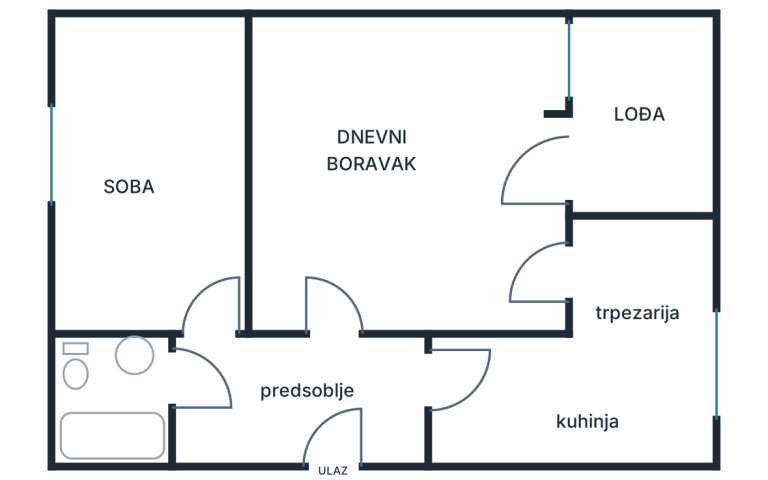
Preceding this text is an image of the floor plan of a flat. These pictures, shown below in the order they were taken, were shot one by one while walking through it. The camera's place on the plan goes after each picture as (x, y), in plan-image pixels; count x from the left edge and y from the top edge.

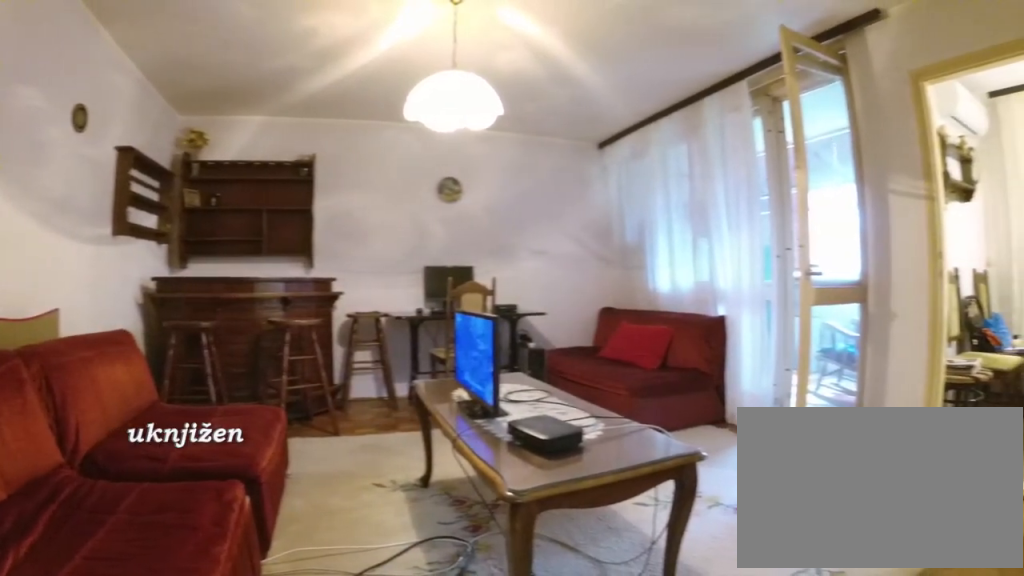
(337, 351)
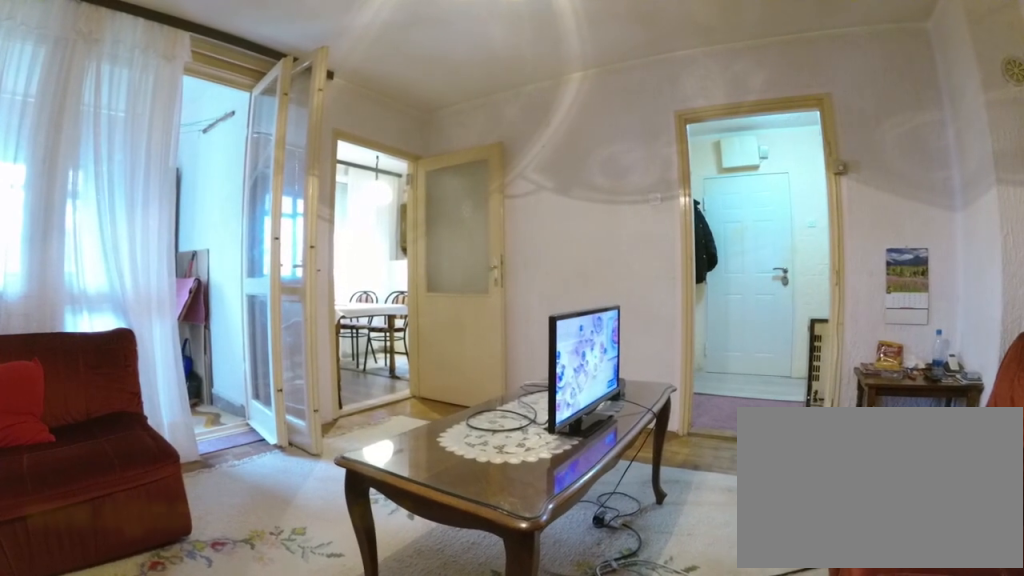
(314, 128)
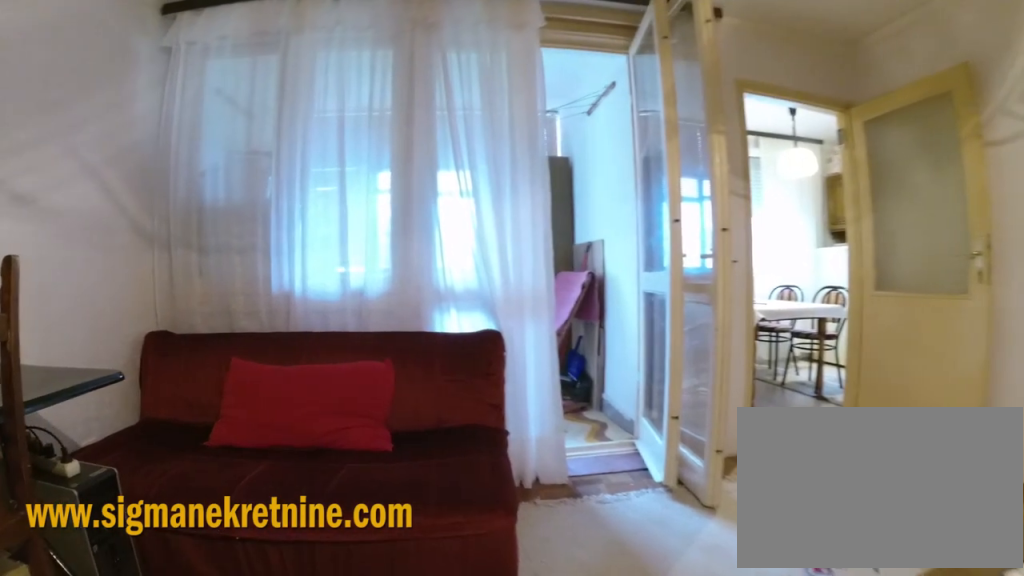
(351, 139)
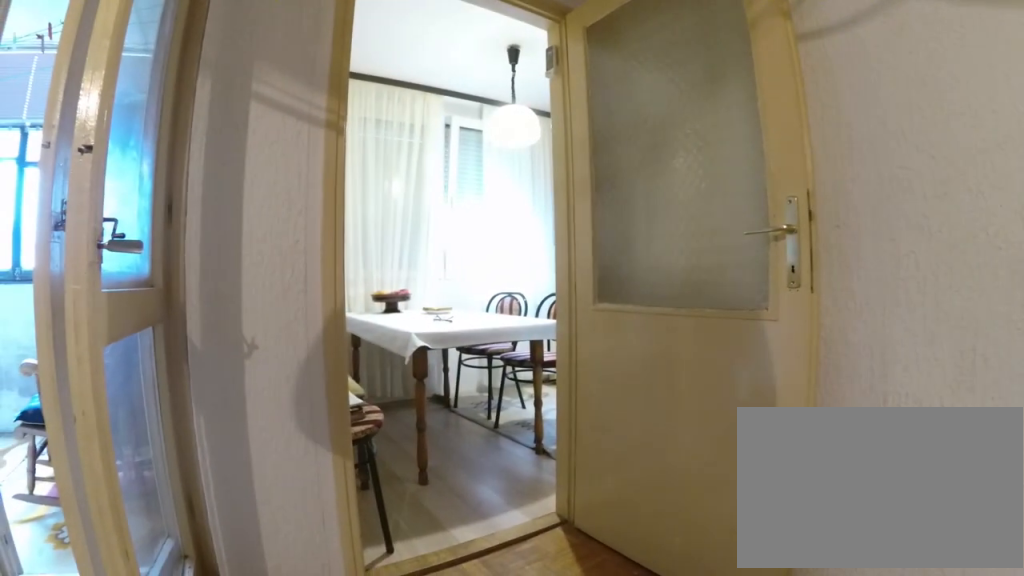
(465, 220)
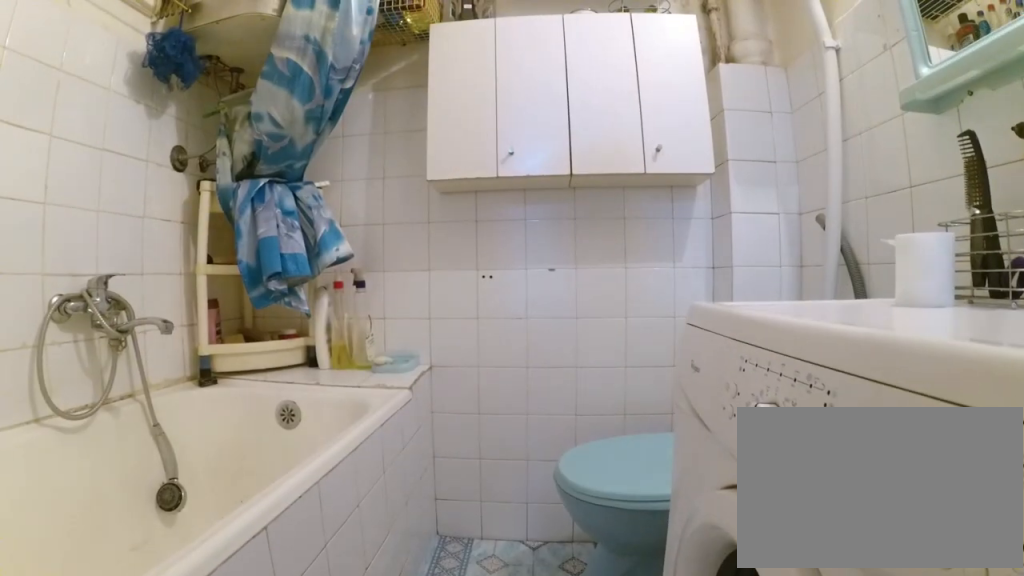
(184, 374)
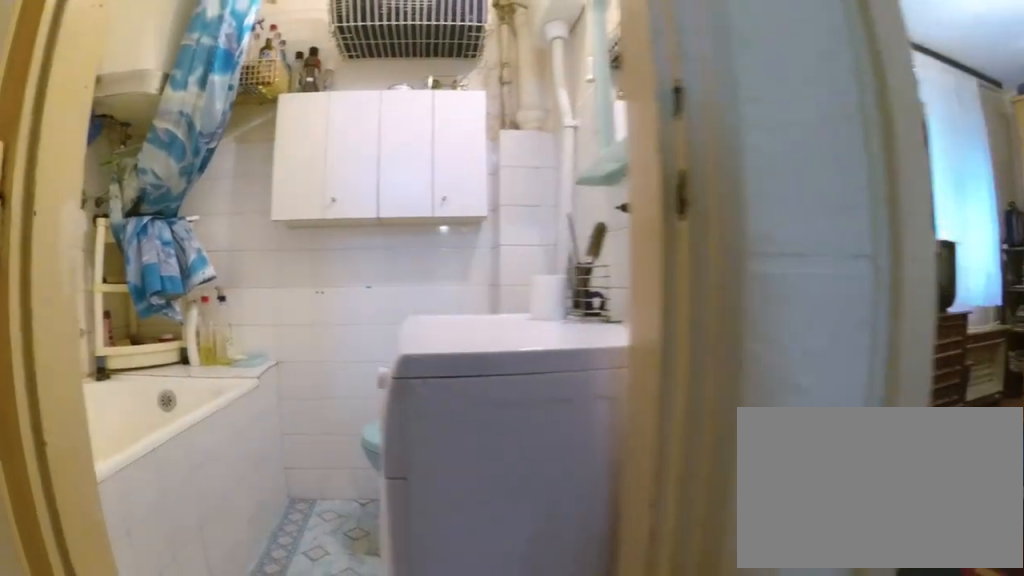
(196, 402)
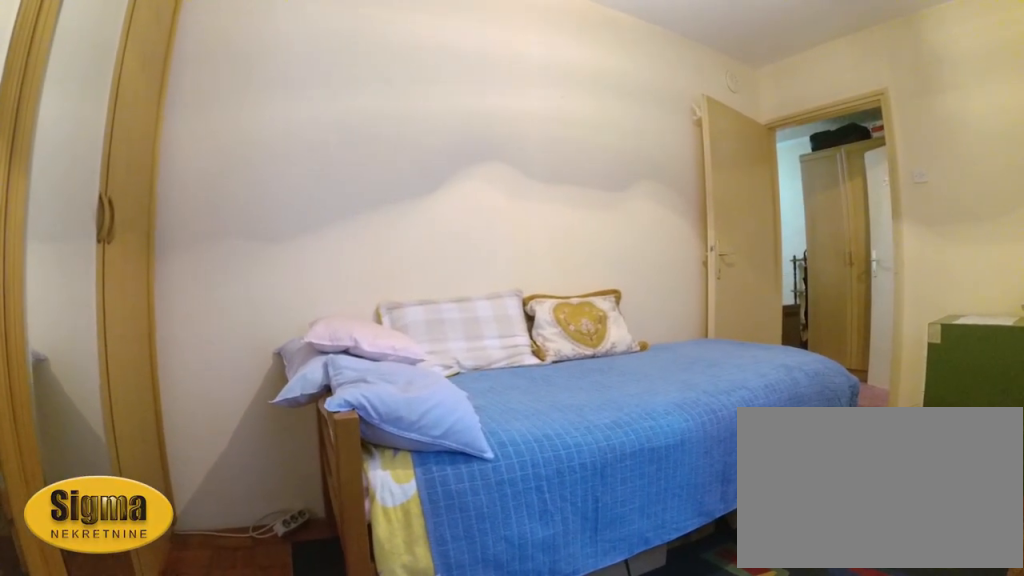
(92, 102)
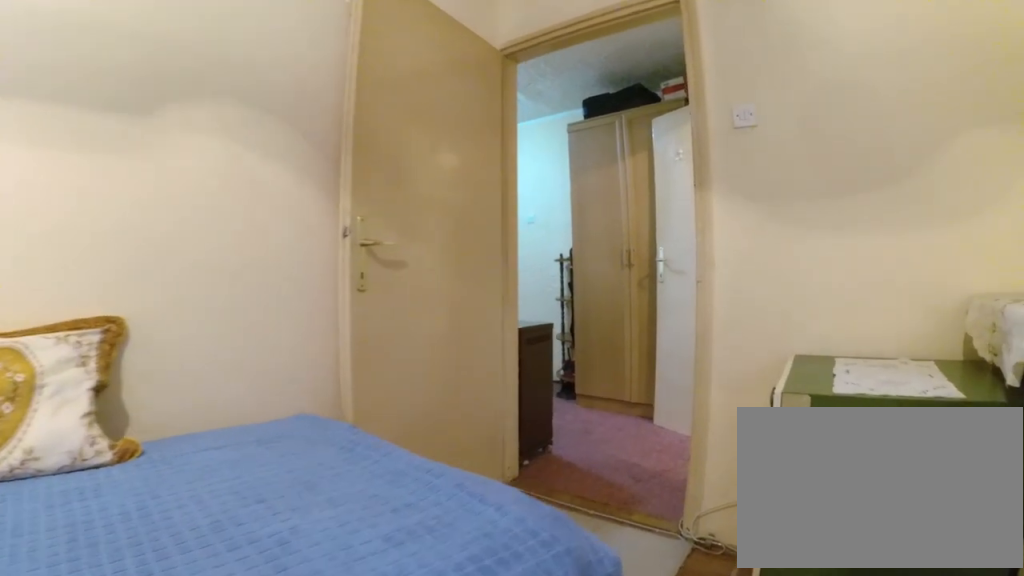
(143, 185)
